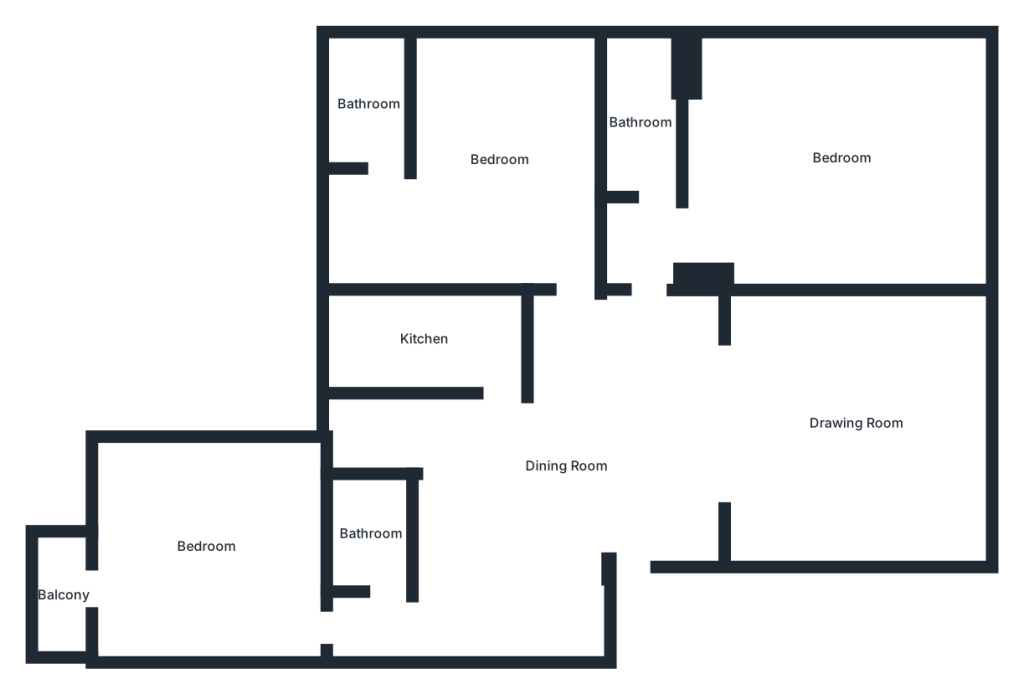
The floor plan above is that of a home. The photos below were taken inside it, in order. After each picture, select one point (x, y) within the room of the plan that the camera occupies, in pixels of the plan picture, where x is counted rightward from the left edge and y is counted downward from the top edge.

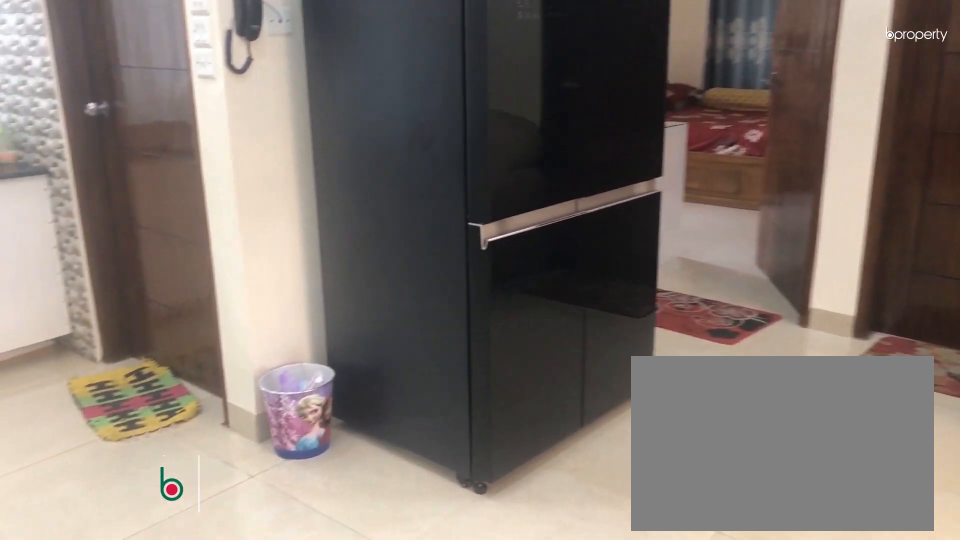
(566, 468)
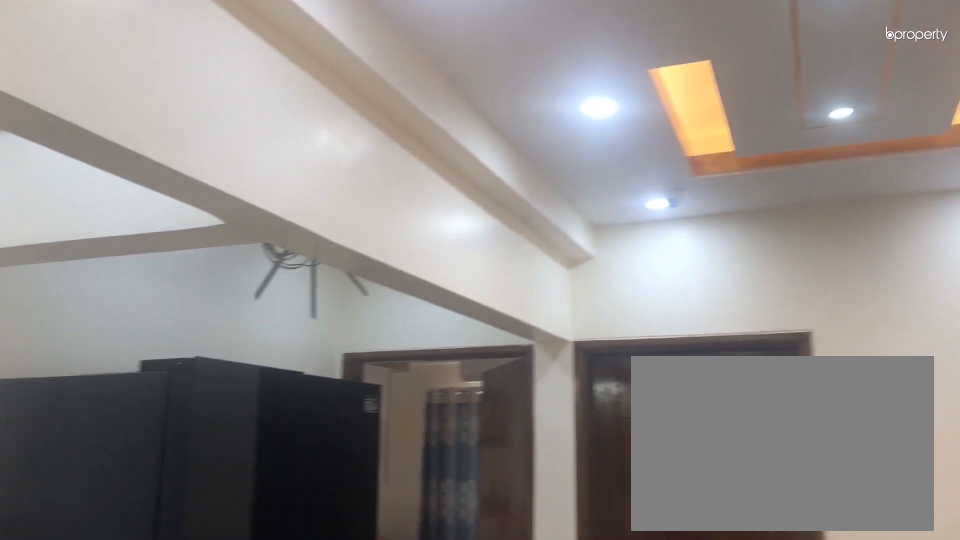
(565, 466)
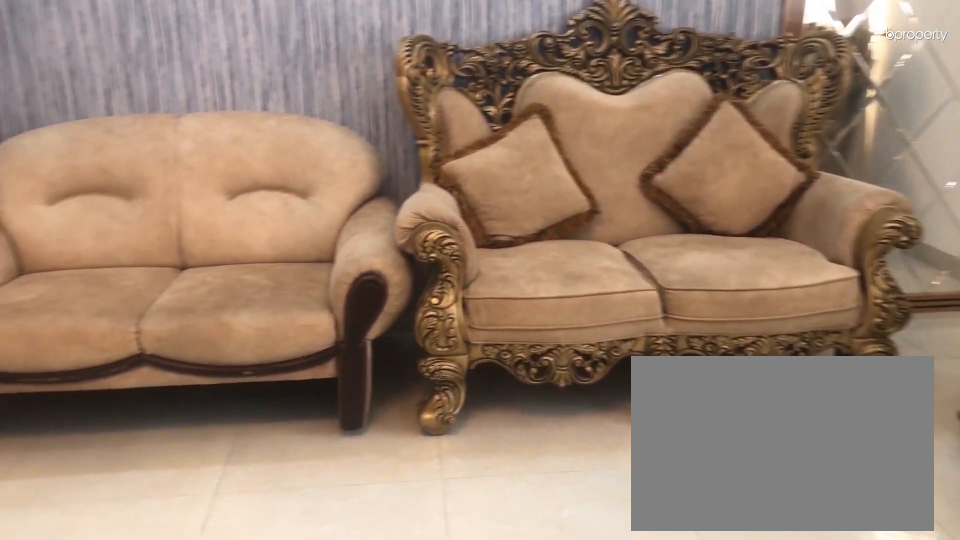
(856, 421)
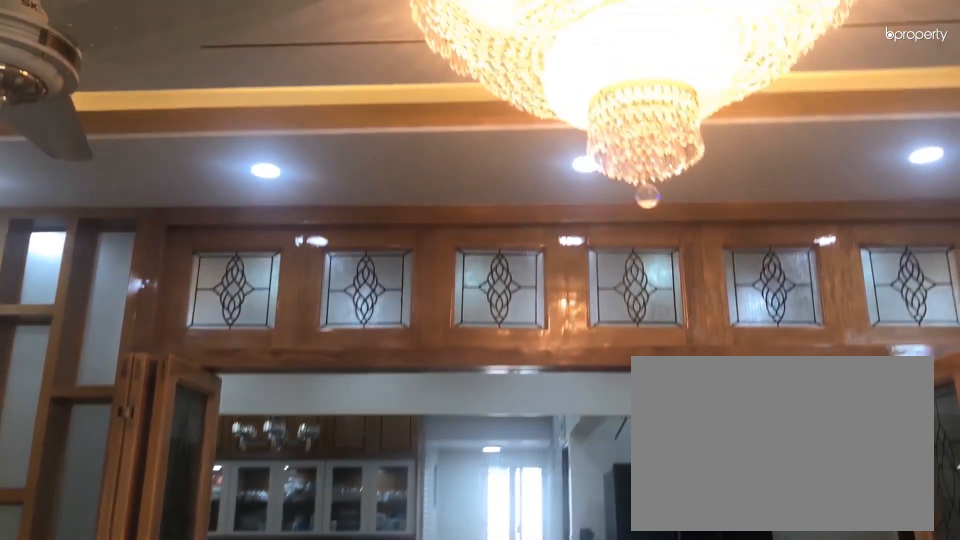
(856, 421)
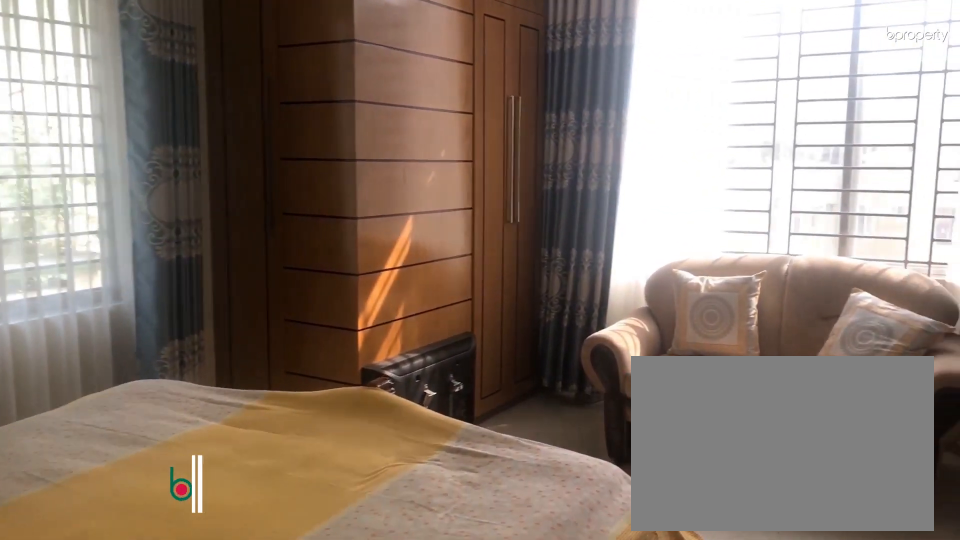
(767, 230)
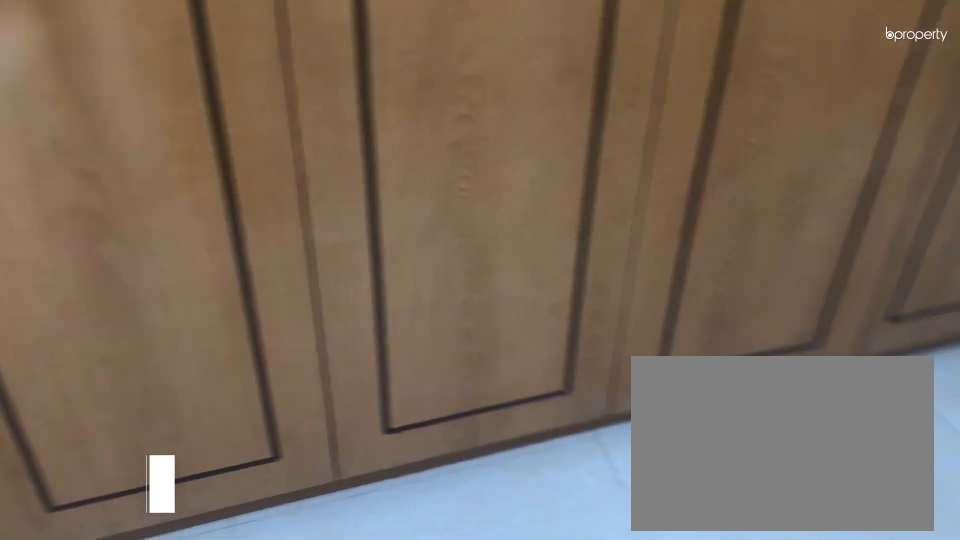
(846, 155)
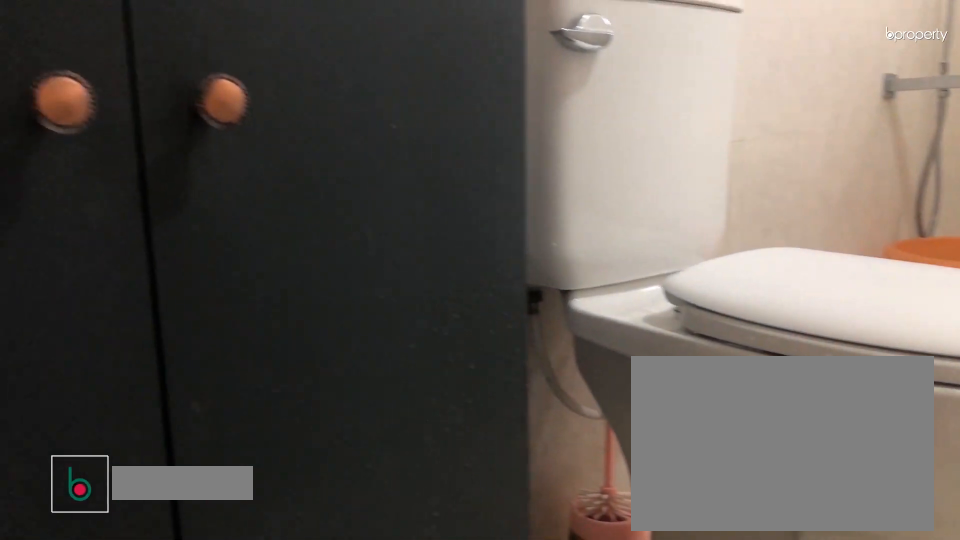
(640, 125)
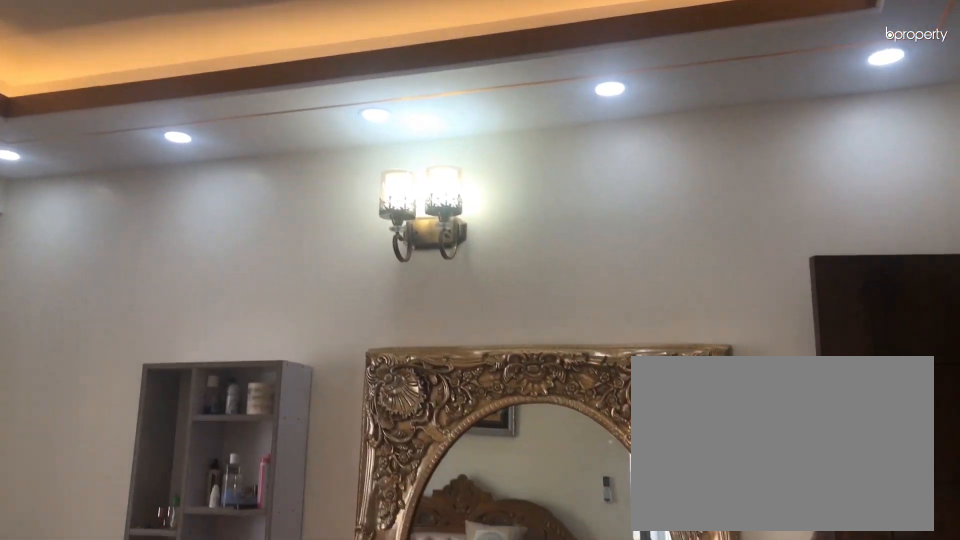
(499, 160)
